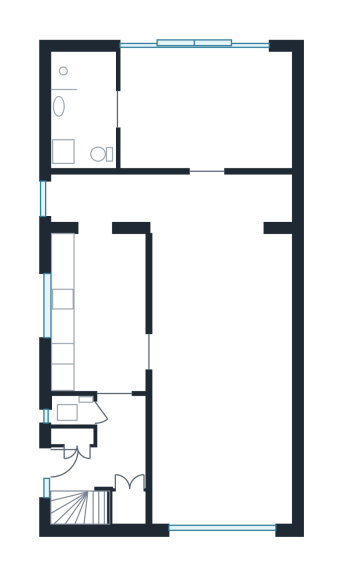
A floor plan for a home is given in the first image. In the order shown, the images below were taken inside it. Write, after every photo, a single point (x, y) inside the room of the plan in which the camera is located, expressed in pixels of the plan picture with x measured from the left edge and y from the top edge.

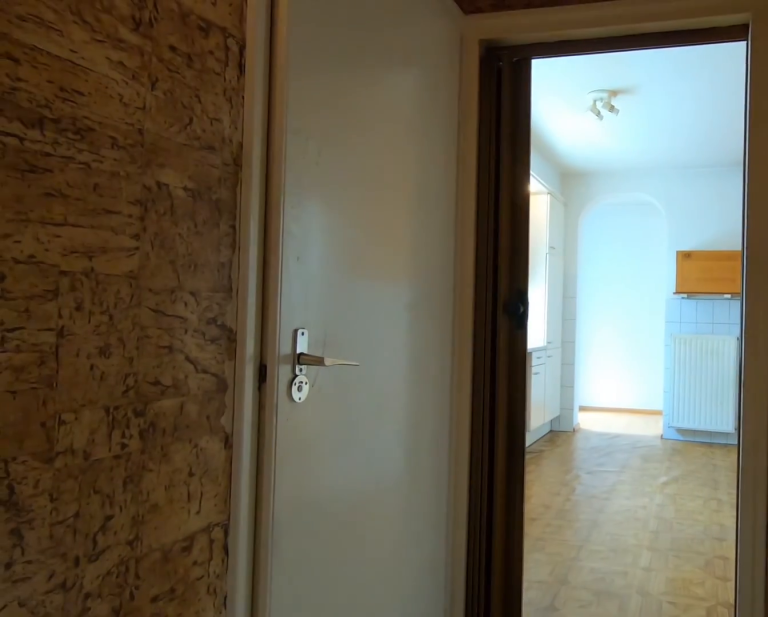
(106, 449)
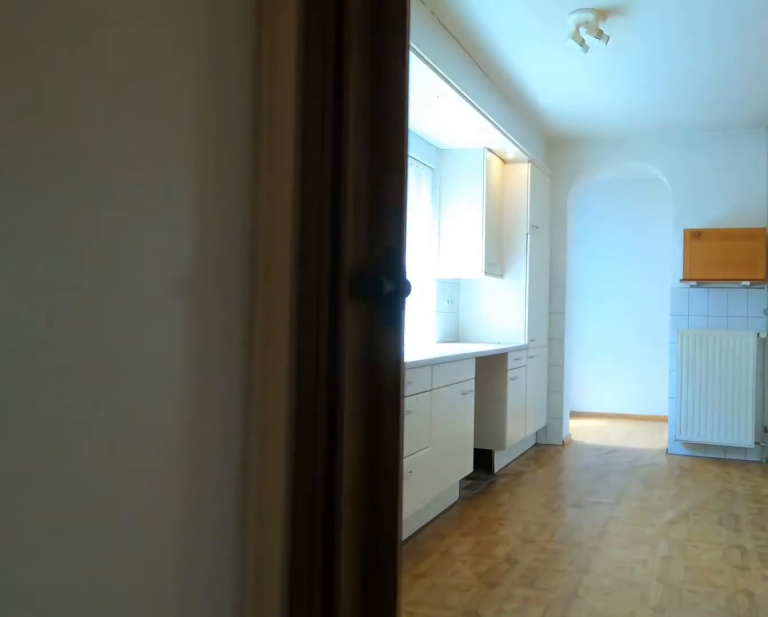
(106, 449)
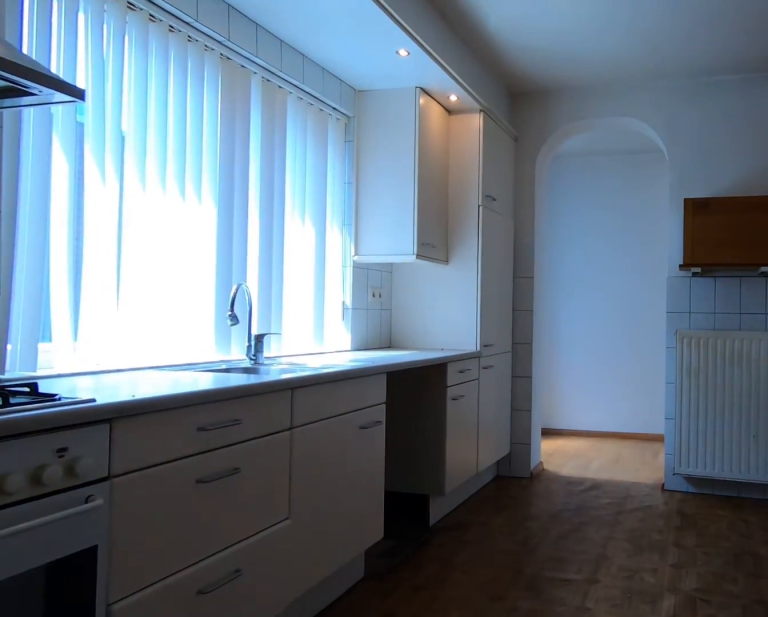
(109, 311)
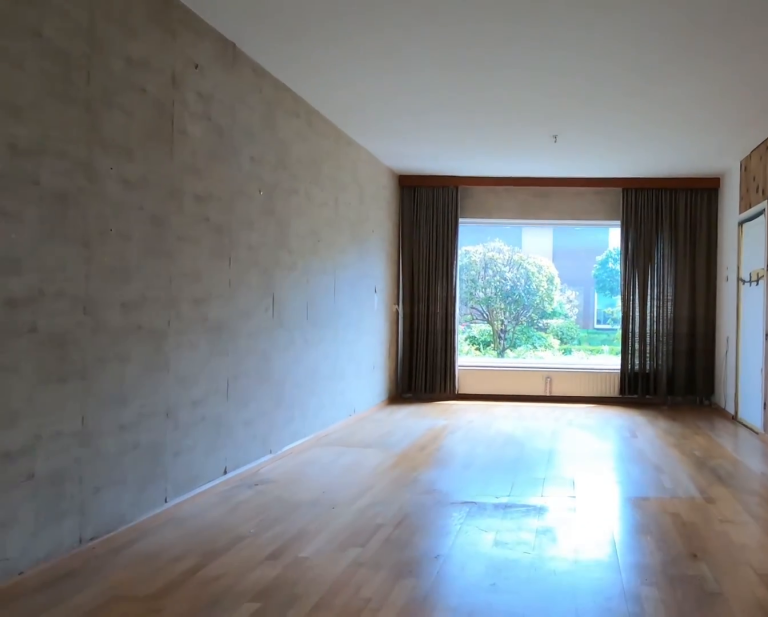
(220, 377)
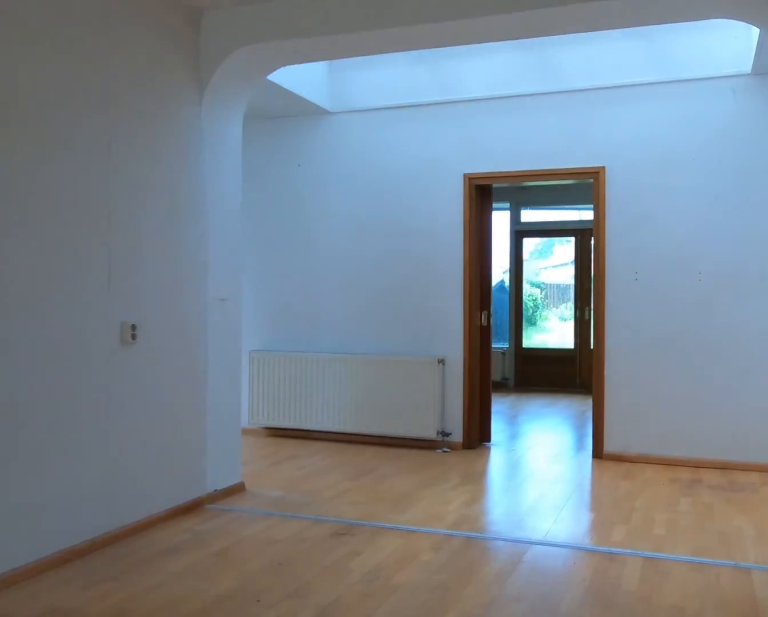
(220, 377)
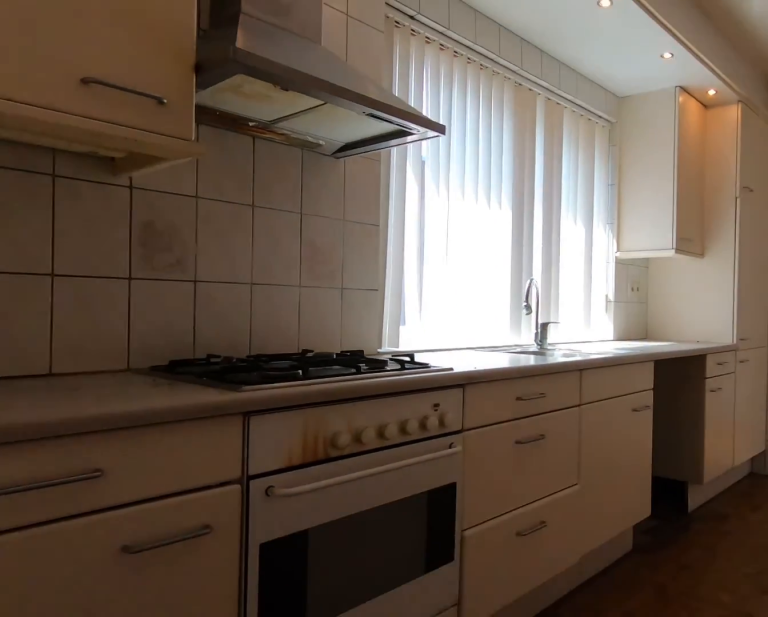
(109, 311)
